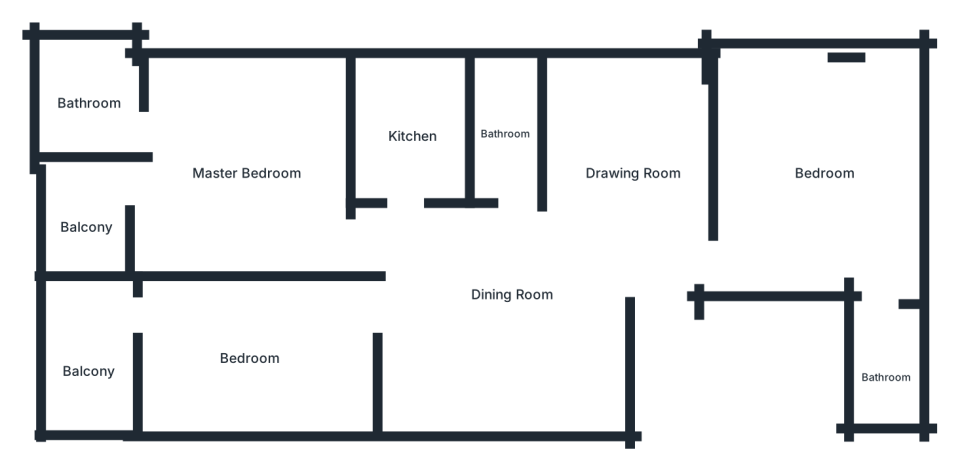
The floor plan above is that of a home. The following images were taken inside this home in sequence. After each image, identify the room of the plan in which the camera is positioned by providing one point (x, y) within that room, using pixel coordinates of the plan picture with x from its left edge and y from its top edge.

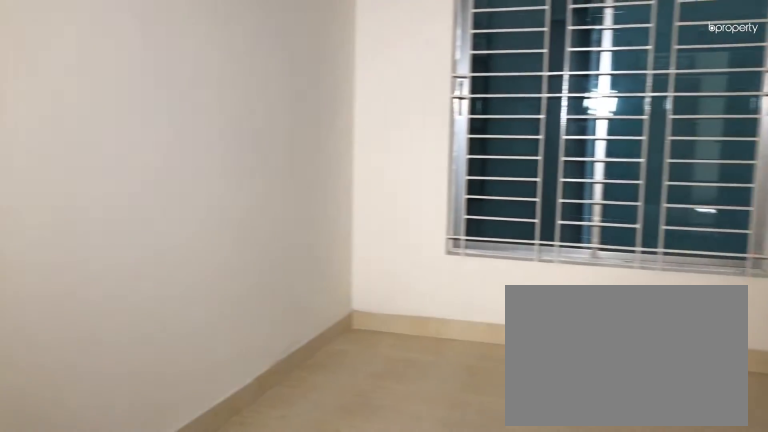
(646, 204)
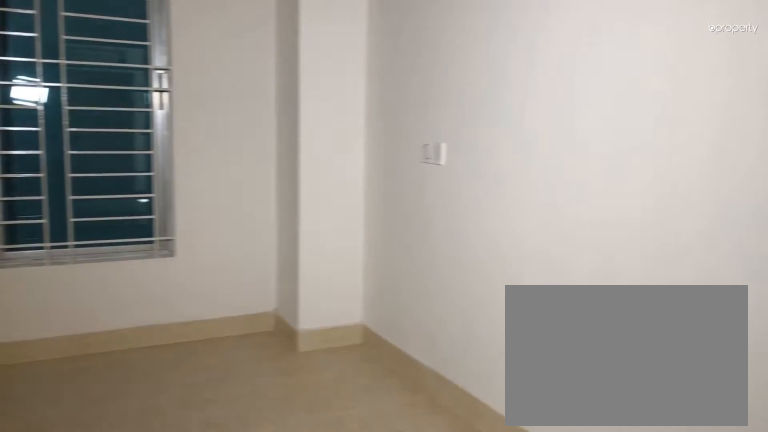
(646, 204)
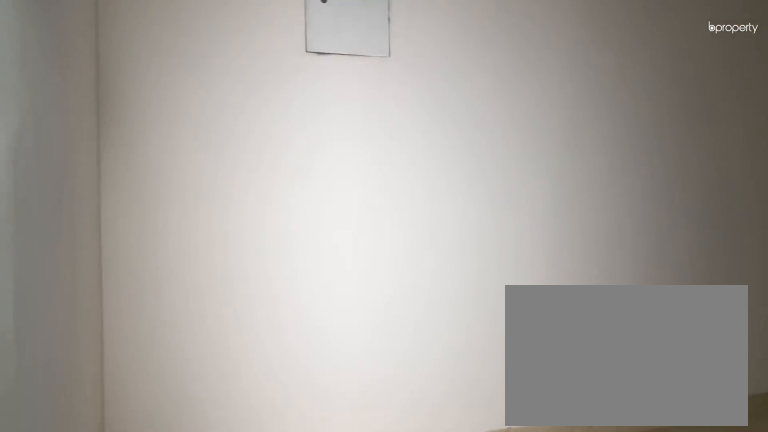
(513, 306)
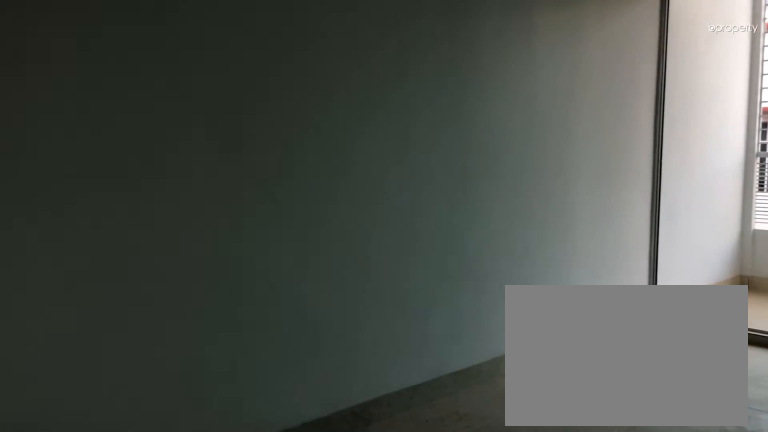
(253, 361)
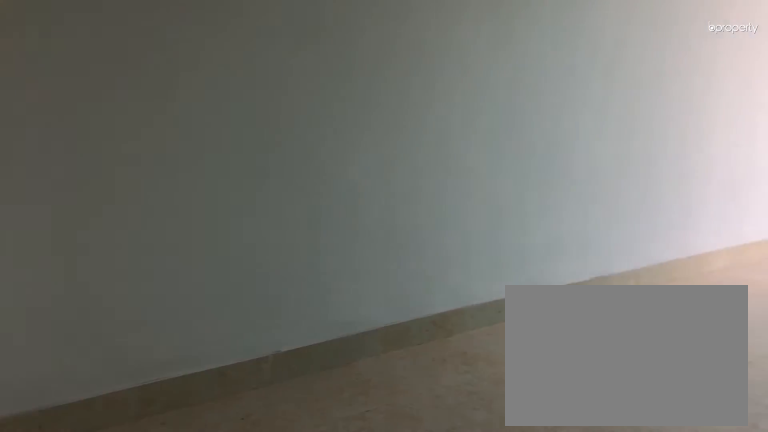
(253, 361)
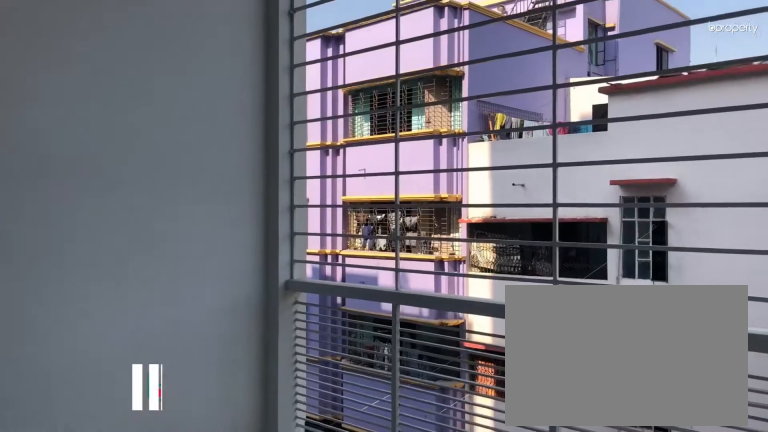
(96, 362)
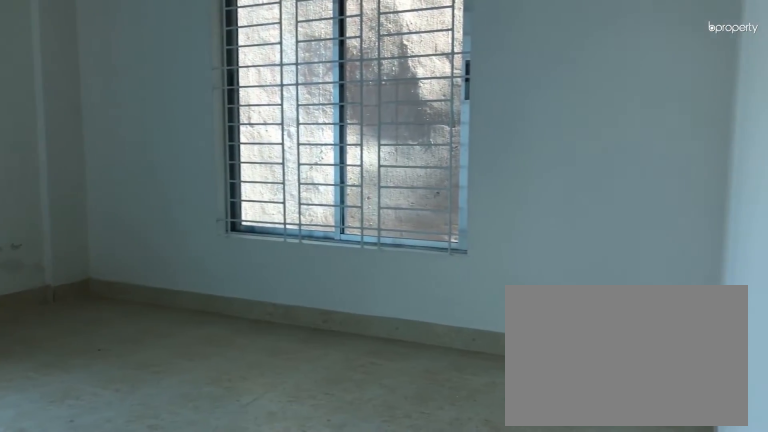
(237, 176)
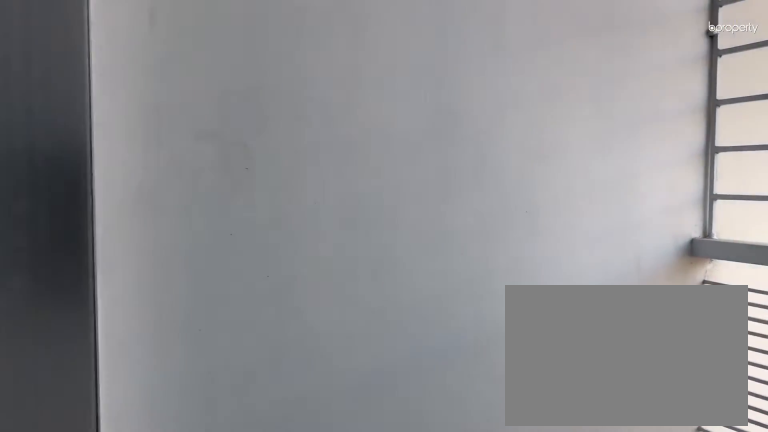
(90, 228)
